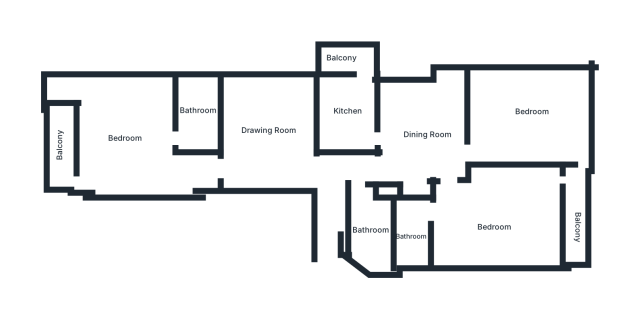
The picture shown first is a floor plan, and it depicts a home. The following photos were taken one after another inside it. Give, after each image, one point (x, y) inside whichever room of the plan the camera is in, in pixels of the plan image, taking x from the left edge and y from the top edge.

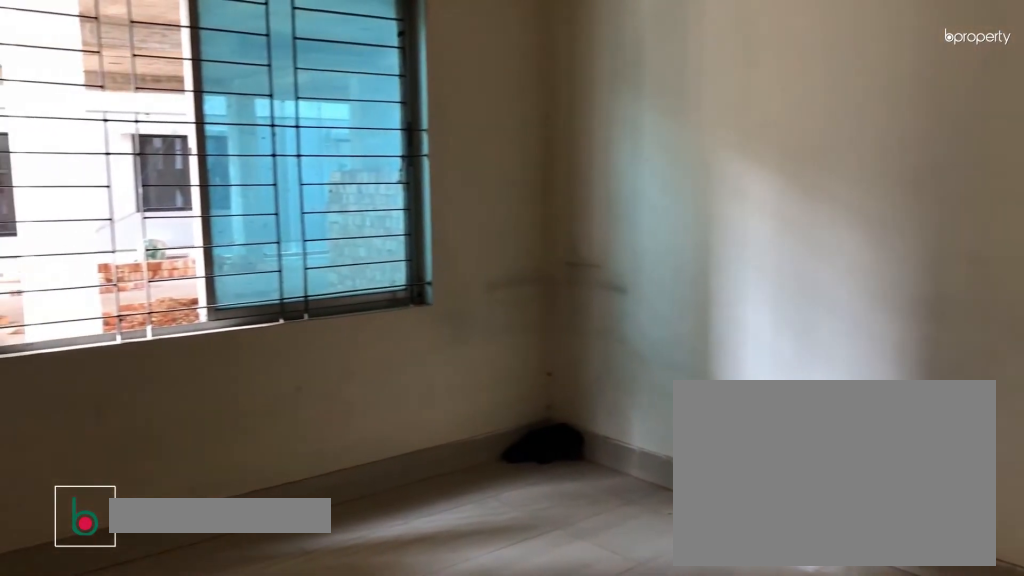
(268, 128)
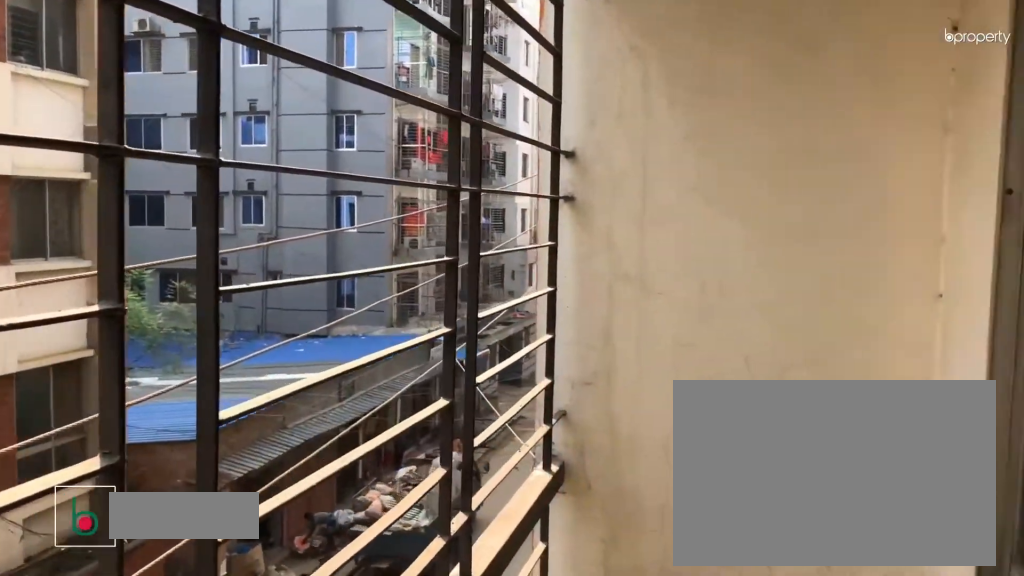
(61, 140)
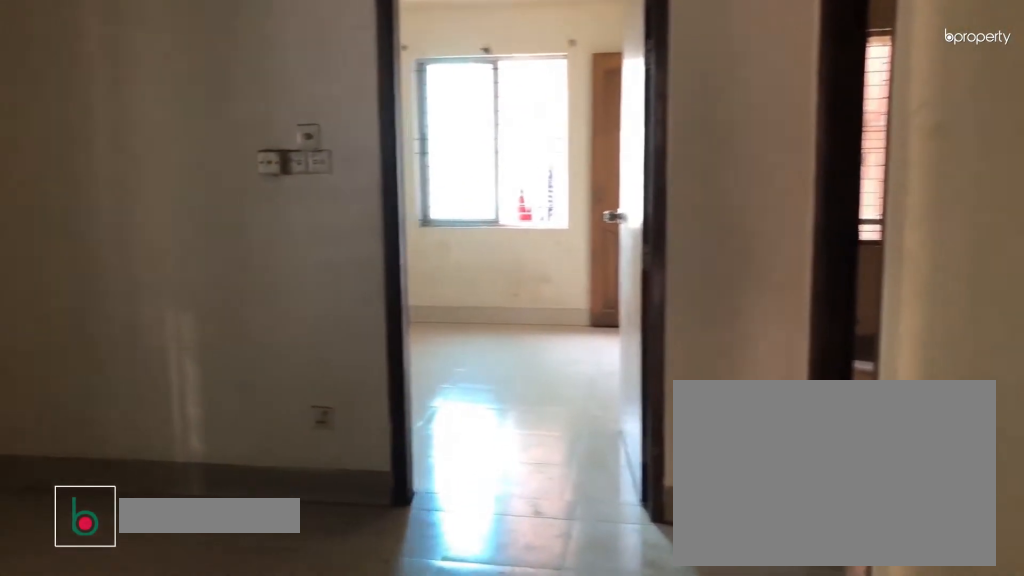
(419, 129)
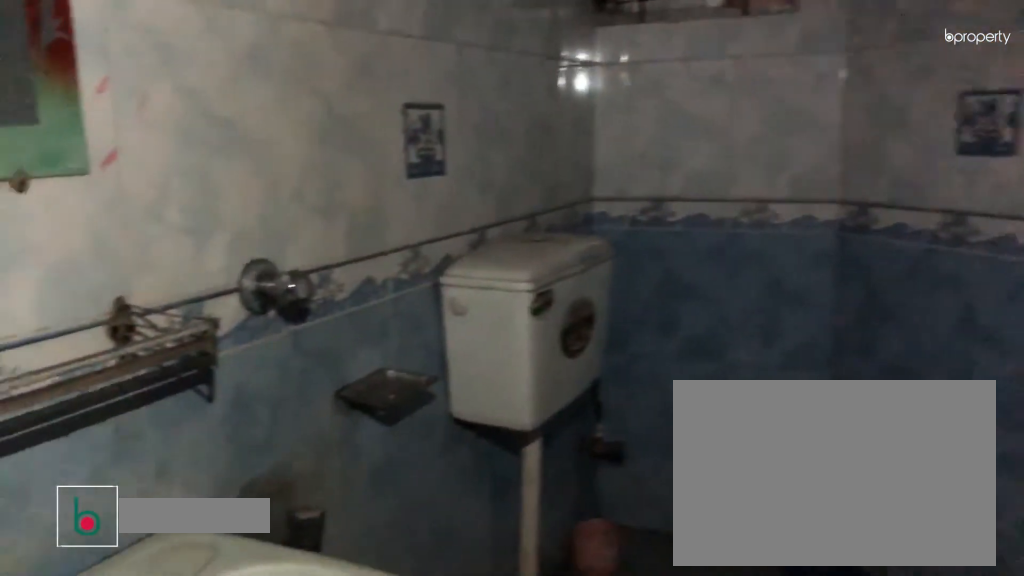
(369, 229)
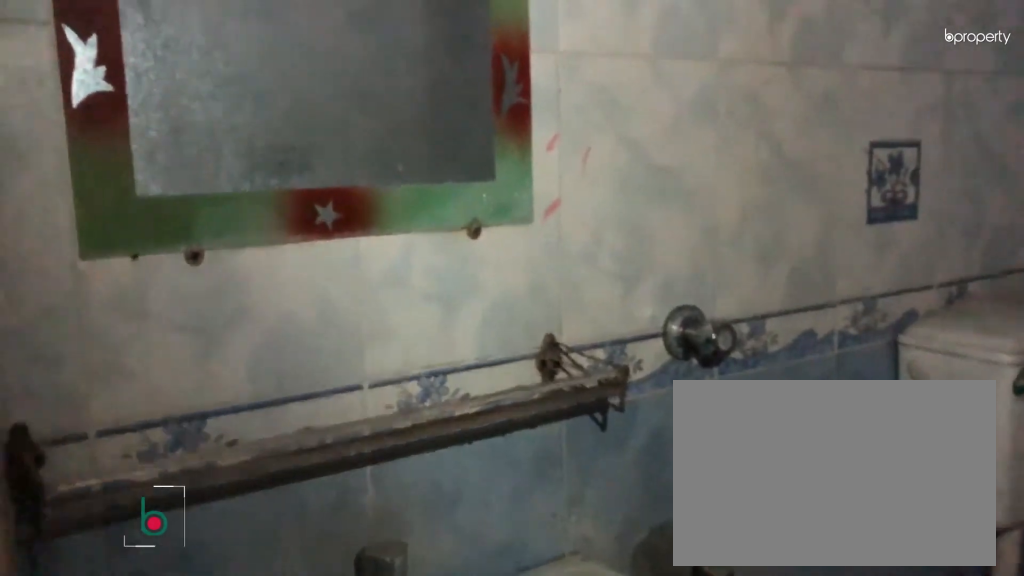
(369, 229)
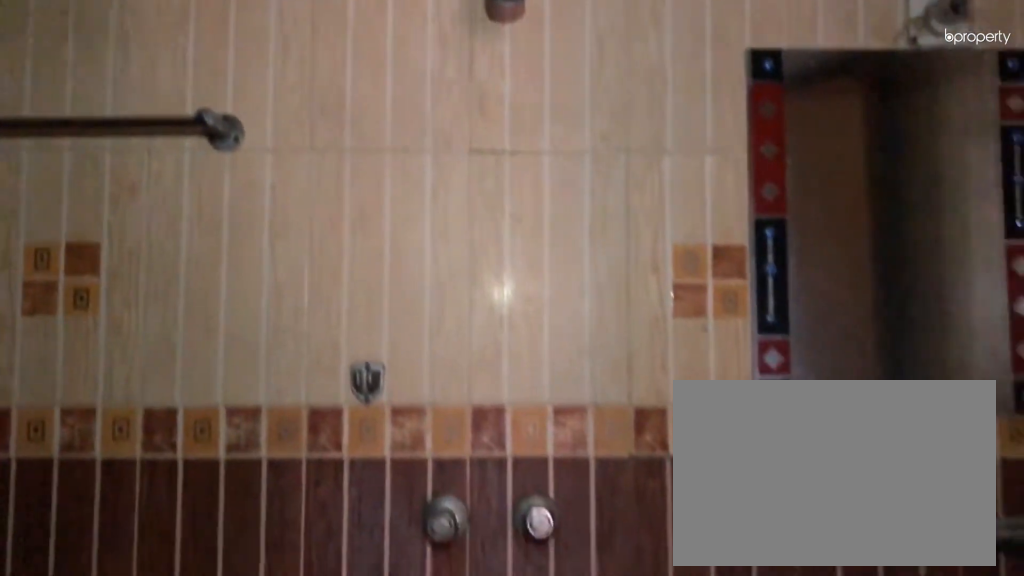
(414, 237)
